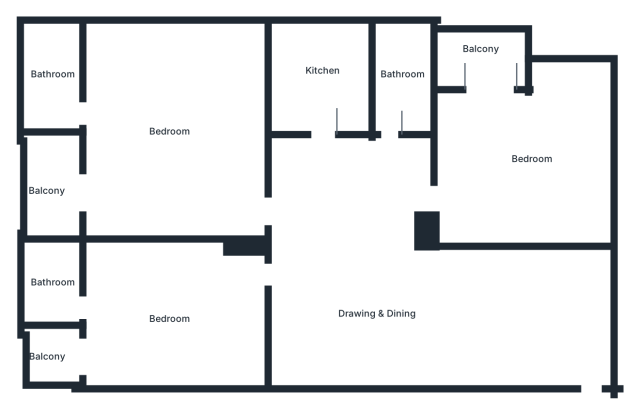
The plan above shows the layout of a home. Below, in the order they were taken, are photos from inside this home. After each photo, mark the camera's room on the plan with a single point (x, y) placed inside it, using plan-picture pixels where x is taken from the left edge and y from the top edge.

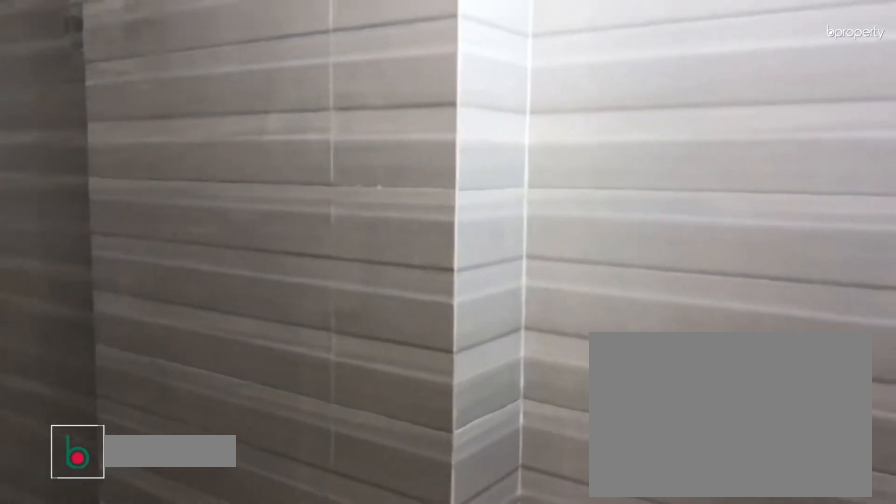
(398, 77)
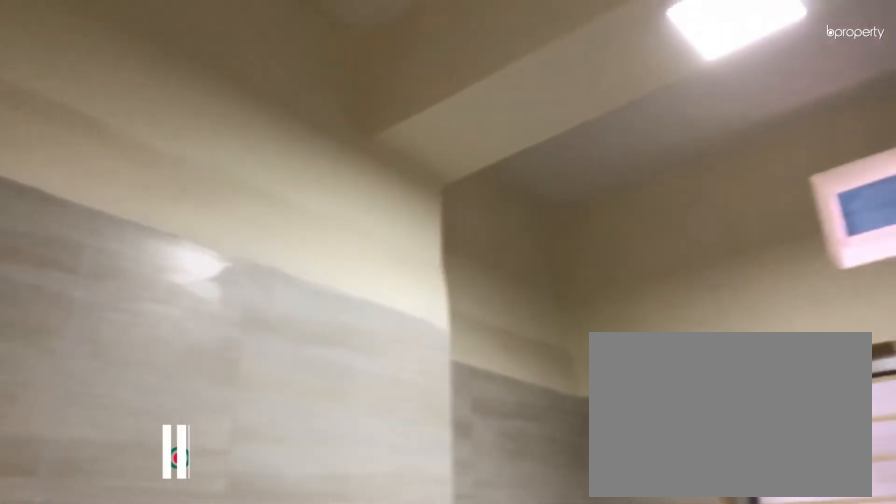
(319, 78)
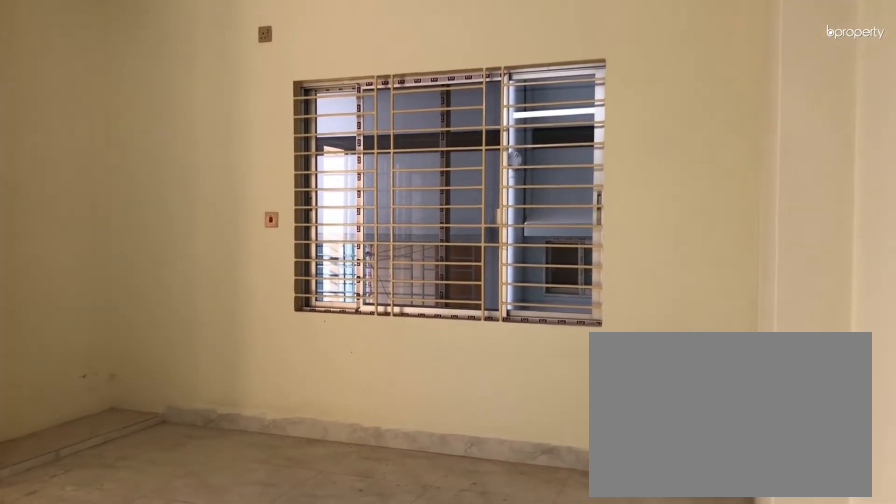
(162, 131)
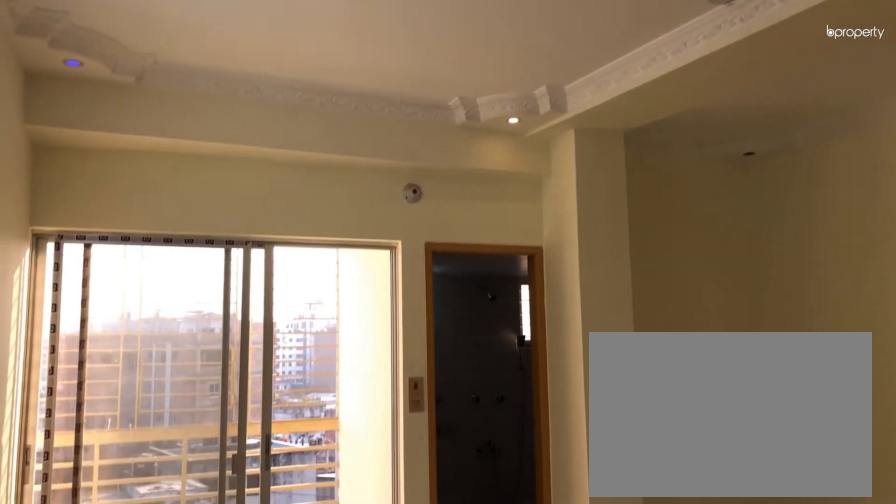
(162, 131)
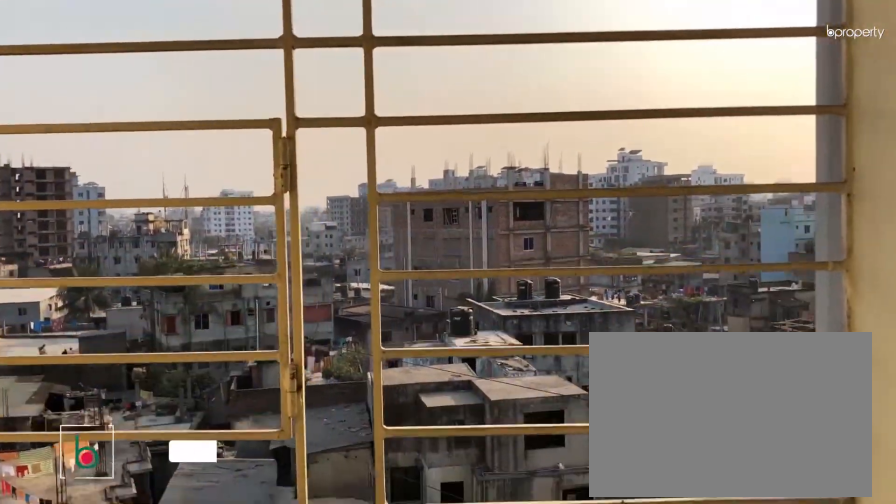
(54, 189)
